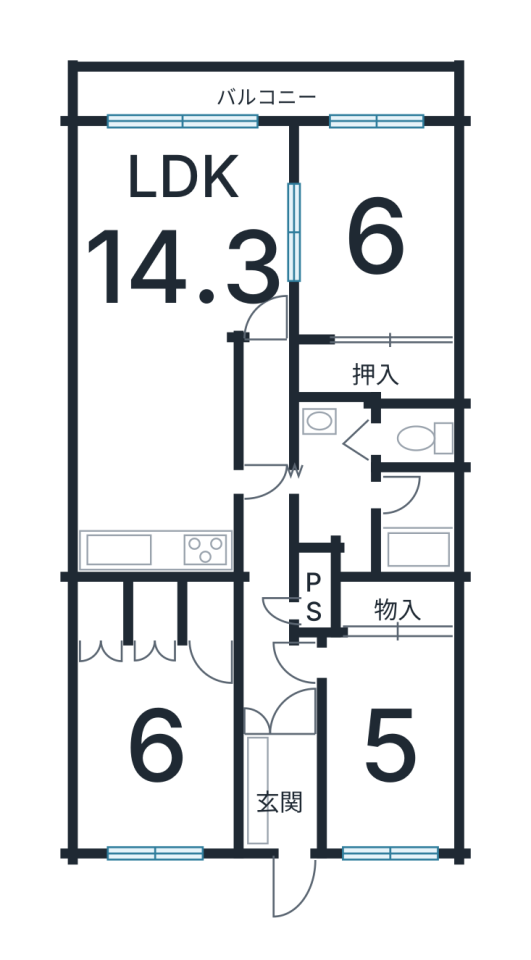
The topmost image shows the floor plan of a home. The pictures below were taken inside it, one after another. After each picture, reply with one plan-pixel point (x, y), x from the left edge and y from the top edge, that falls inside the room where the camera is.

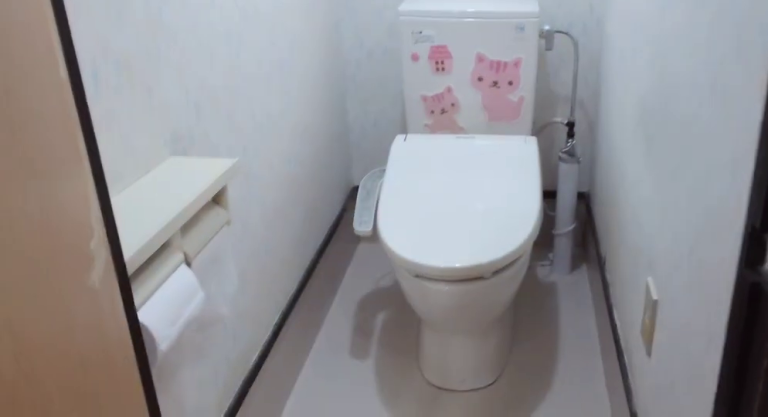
(414, 429)
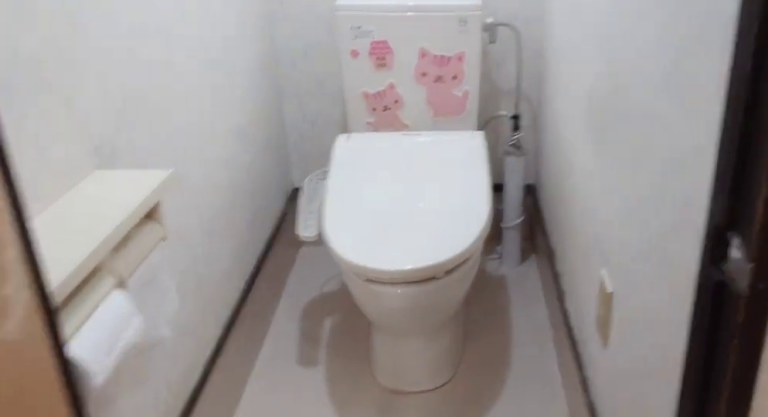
(414, 429)
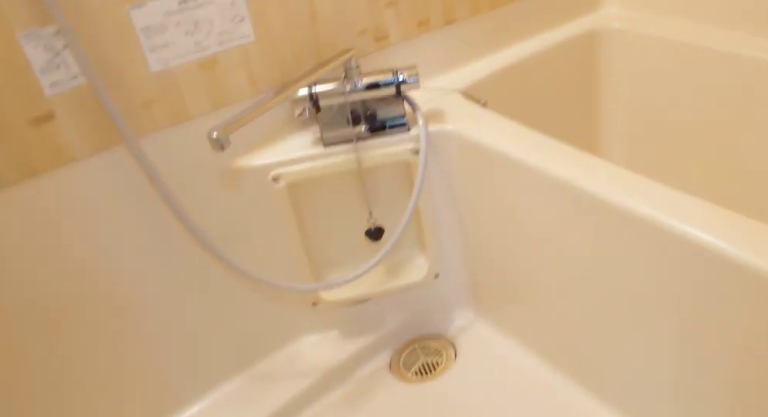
(408, 525)
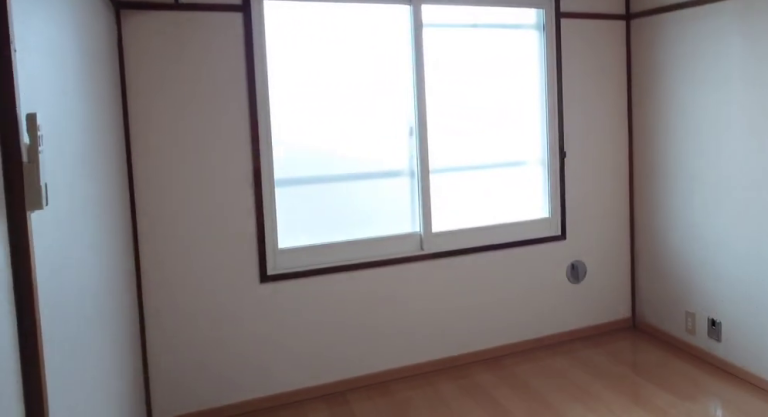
(158, 742)
